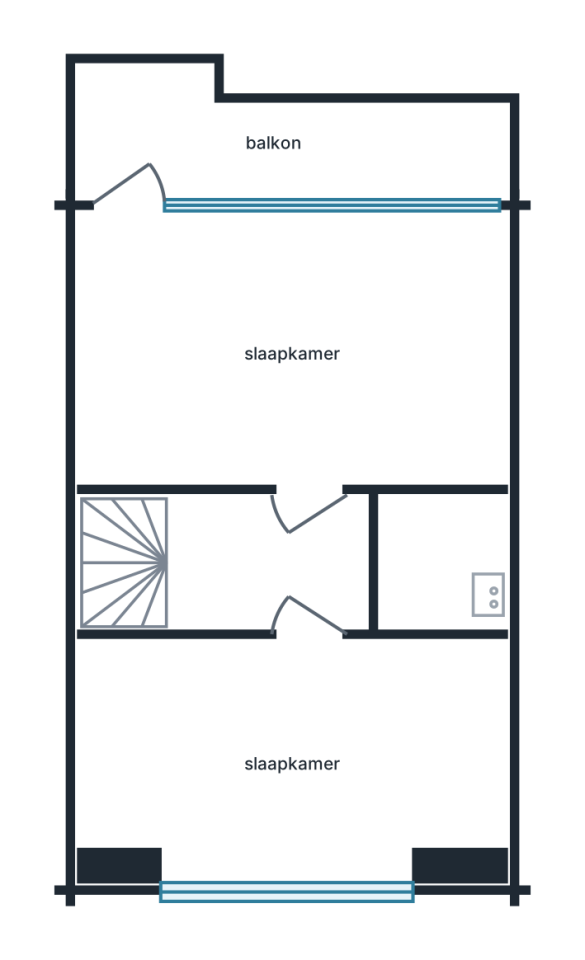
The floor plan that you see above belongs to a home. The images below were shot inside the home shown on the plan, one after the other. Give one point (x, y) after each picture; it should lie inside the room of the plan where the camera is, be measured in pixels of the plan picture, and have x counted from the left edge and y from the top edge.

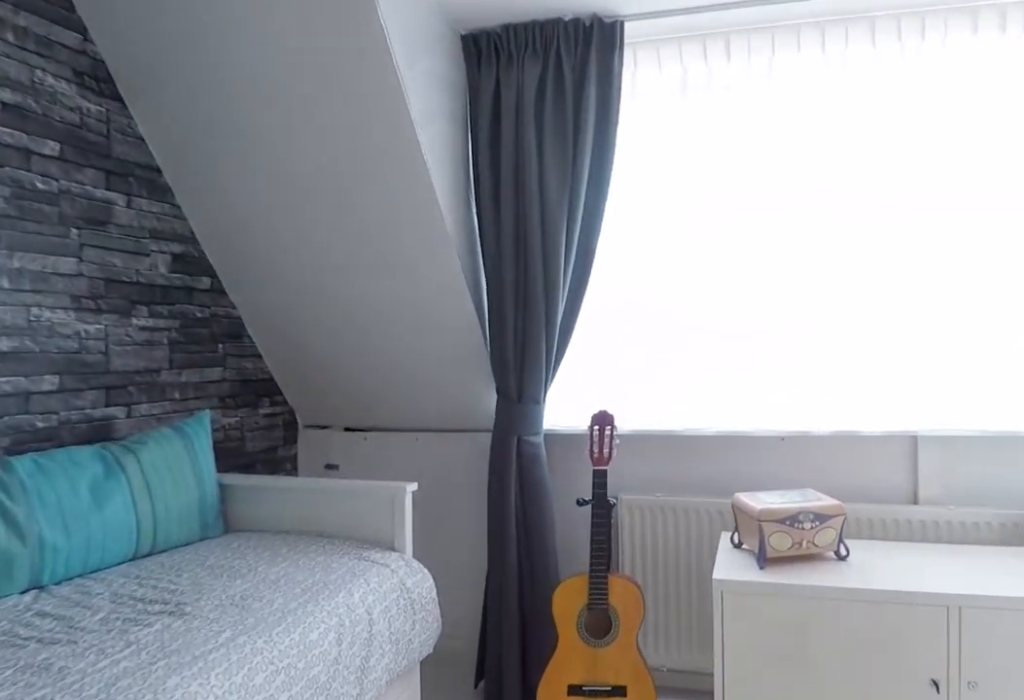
(292, 756)
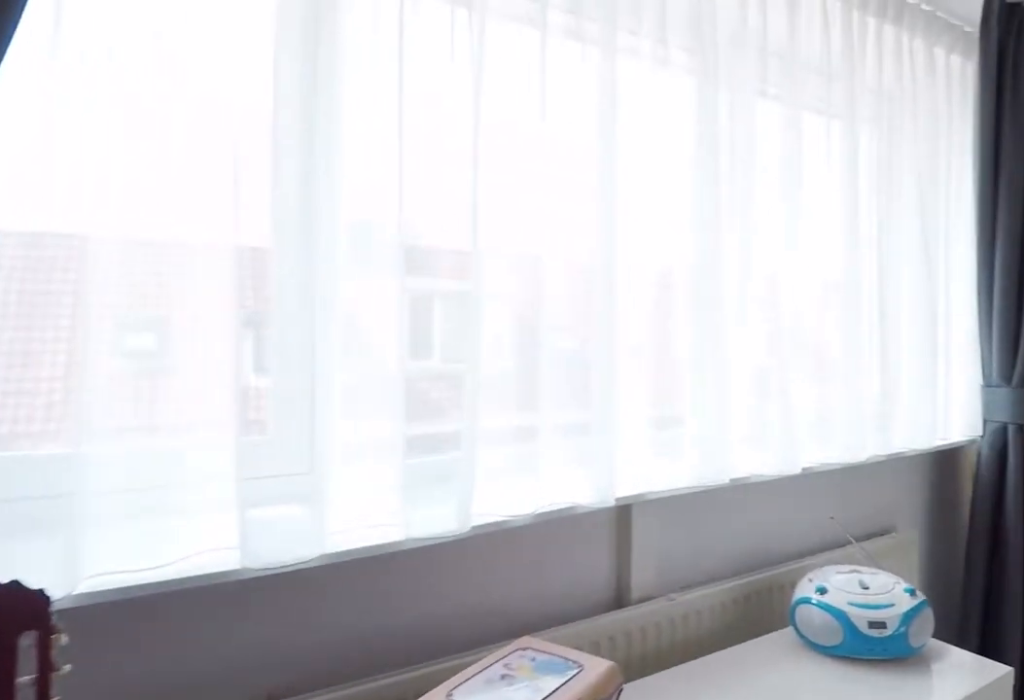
(292, 756)
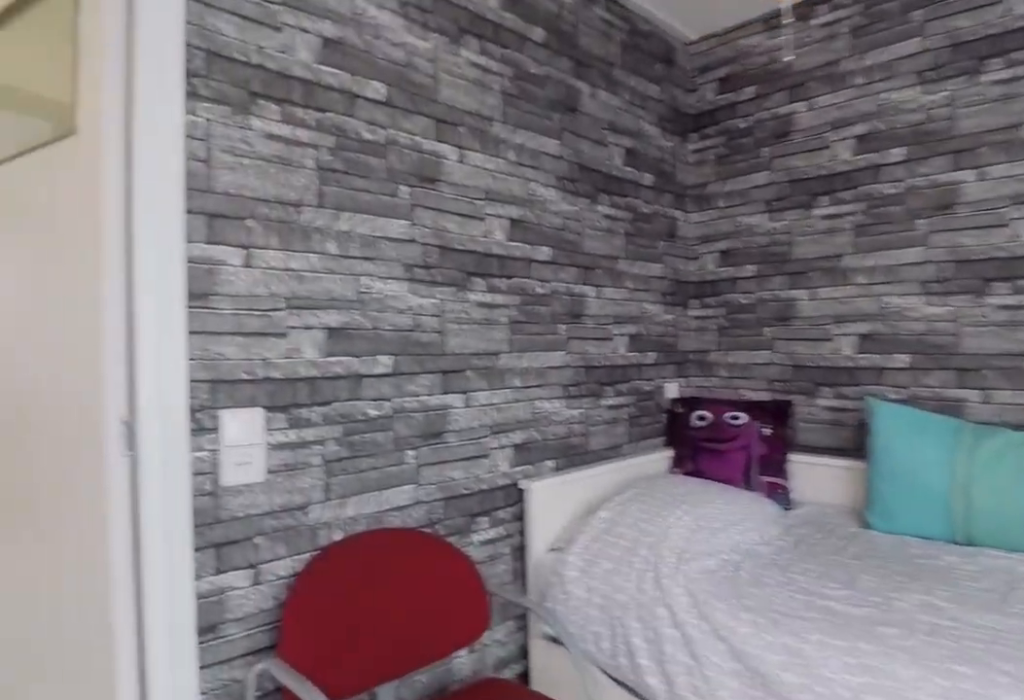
(292, 756)
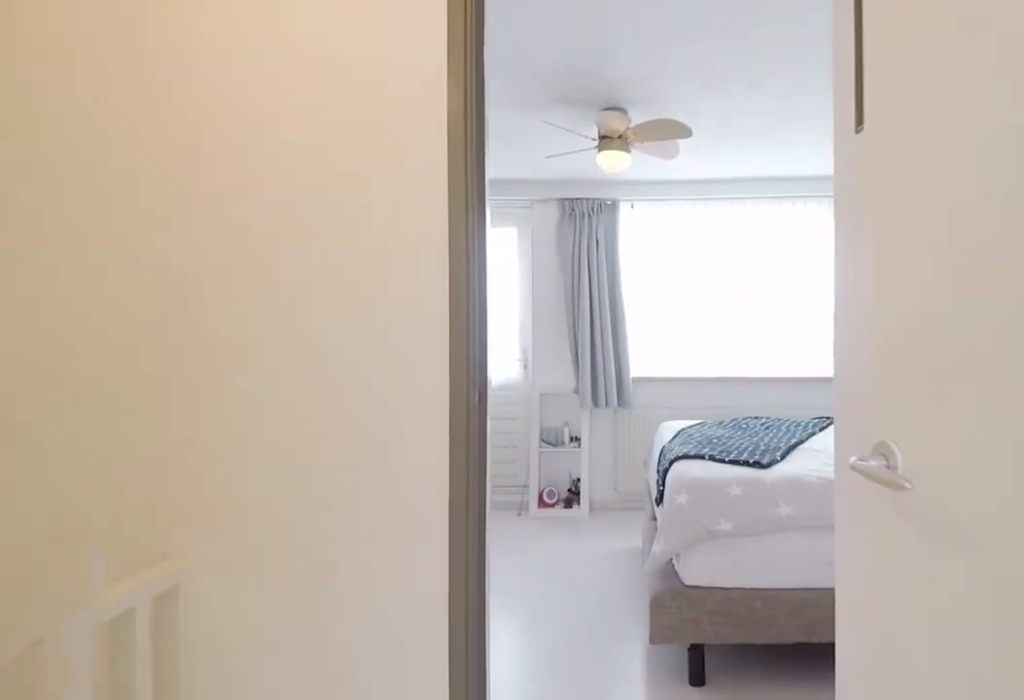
(266, 566)
